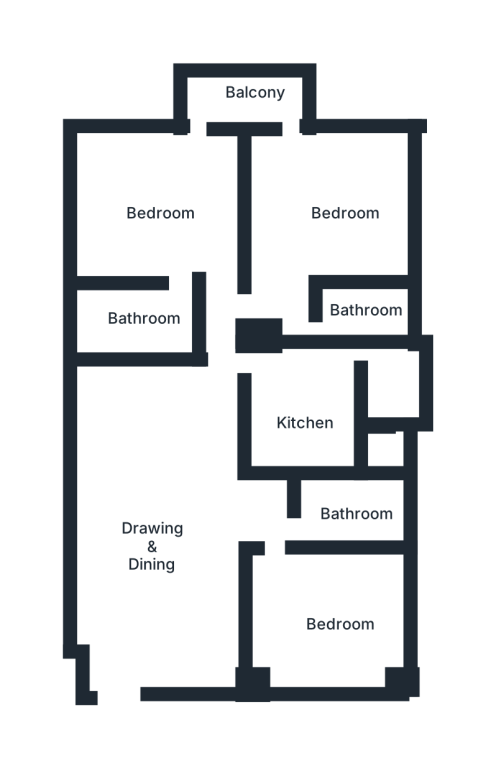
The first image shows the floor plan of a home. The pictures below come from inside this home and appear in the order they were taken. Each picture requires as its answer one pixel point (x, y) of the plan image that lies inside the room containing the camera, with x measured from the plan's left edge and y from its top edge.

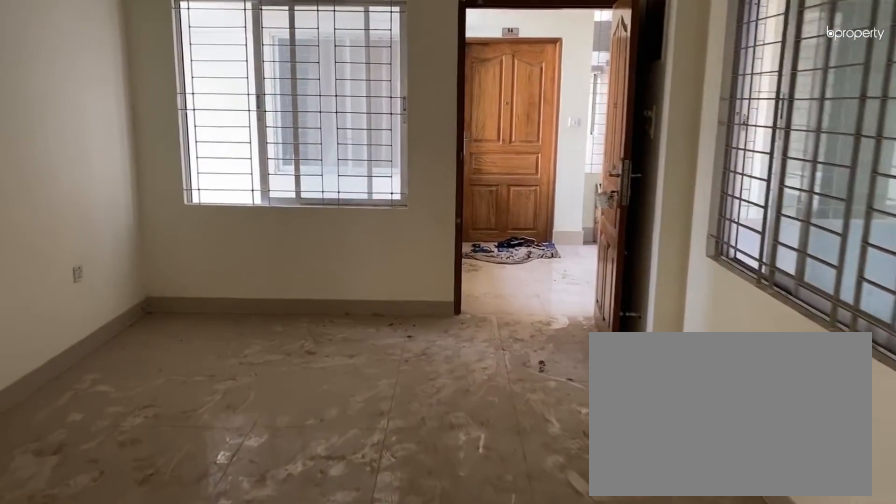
(169, 539)
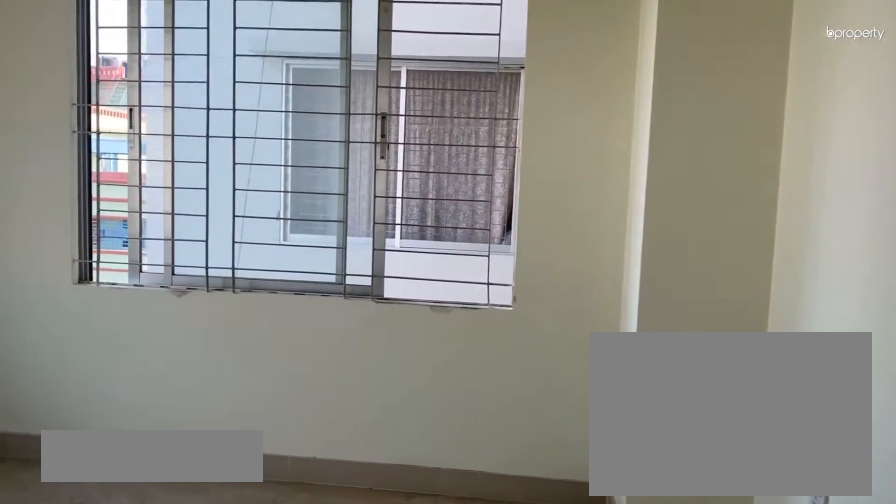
(338, 624)
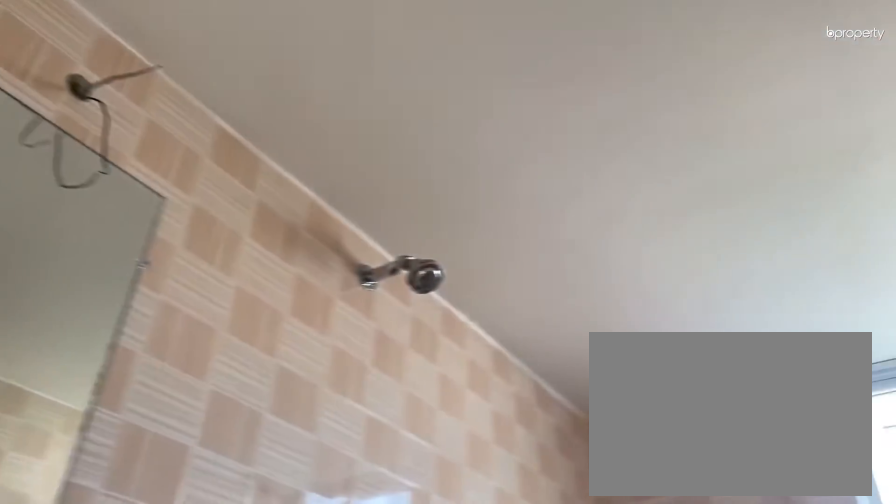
(353, 513)
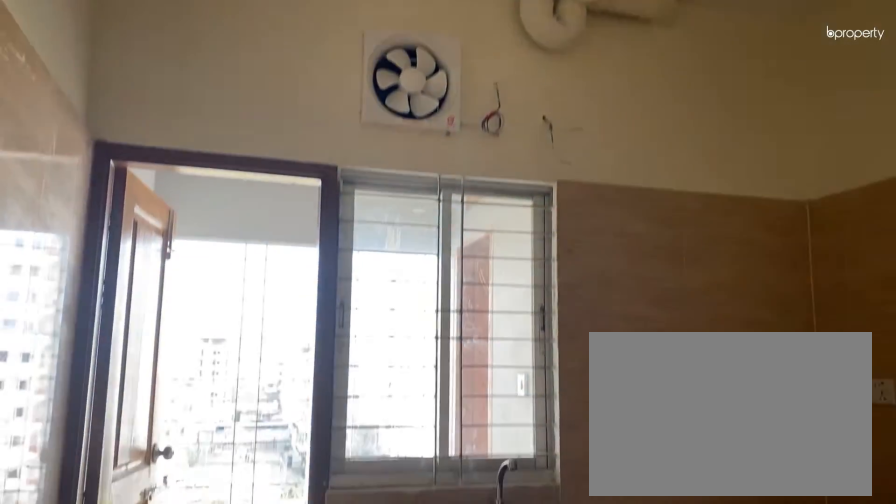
(302, 420)
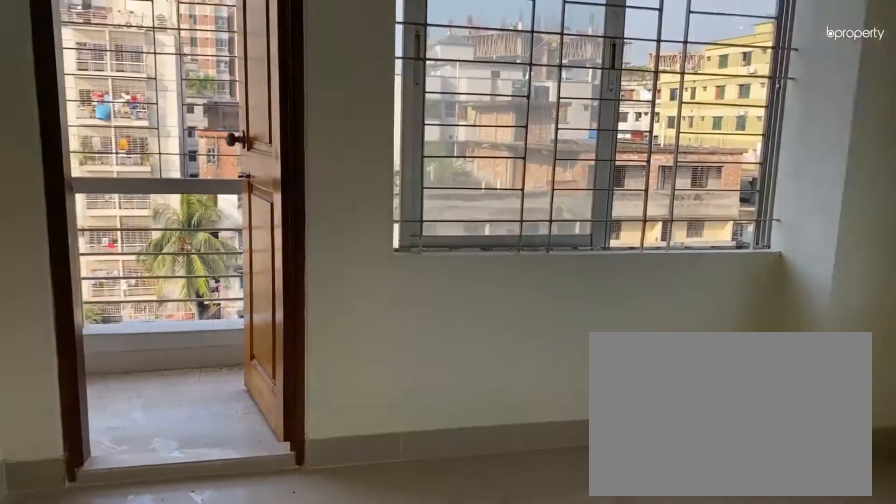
(347, 210)
